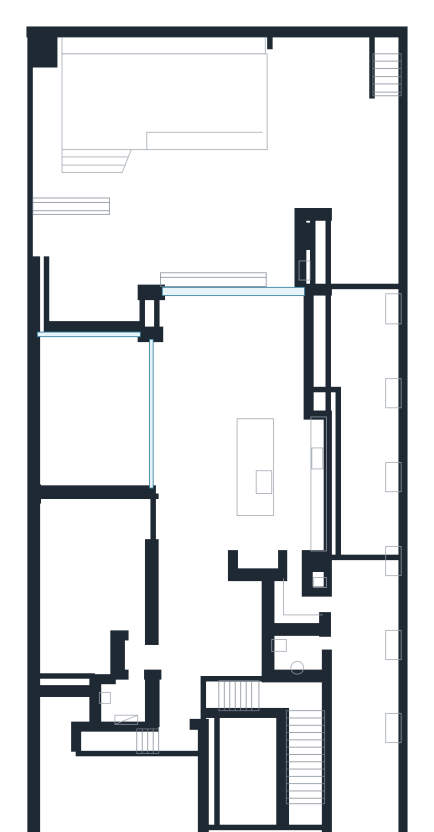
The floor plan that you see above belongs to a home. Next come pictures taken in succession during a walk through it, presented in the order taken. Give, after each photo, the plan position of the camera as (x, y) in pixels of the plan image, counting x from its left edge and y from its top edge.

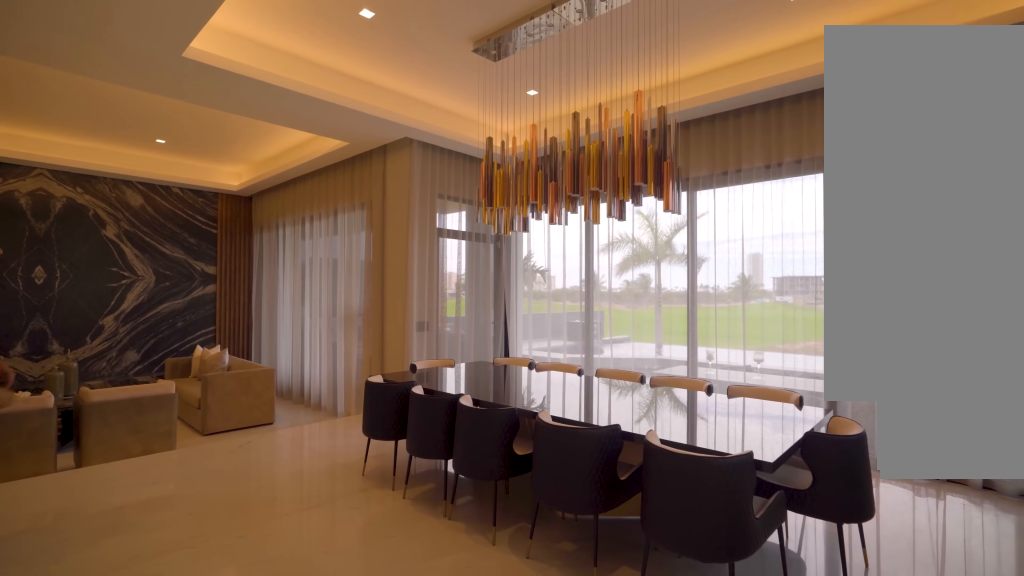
(257, 399)
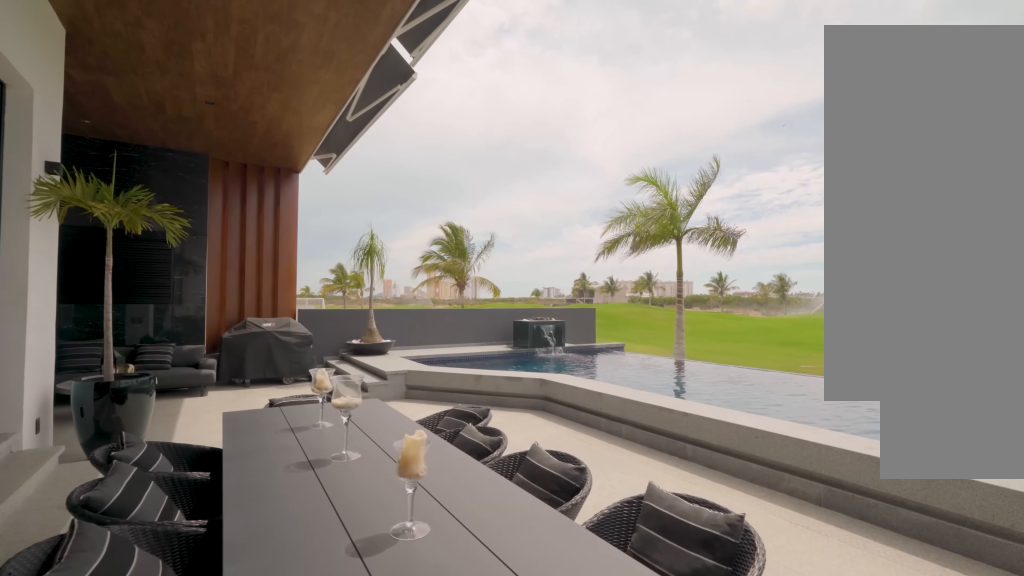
(280, 218)
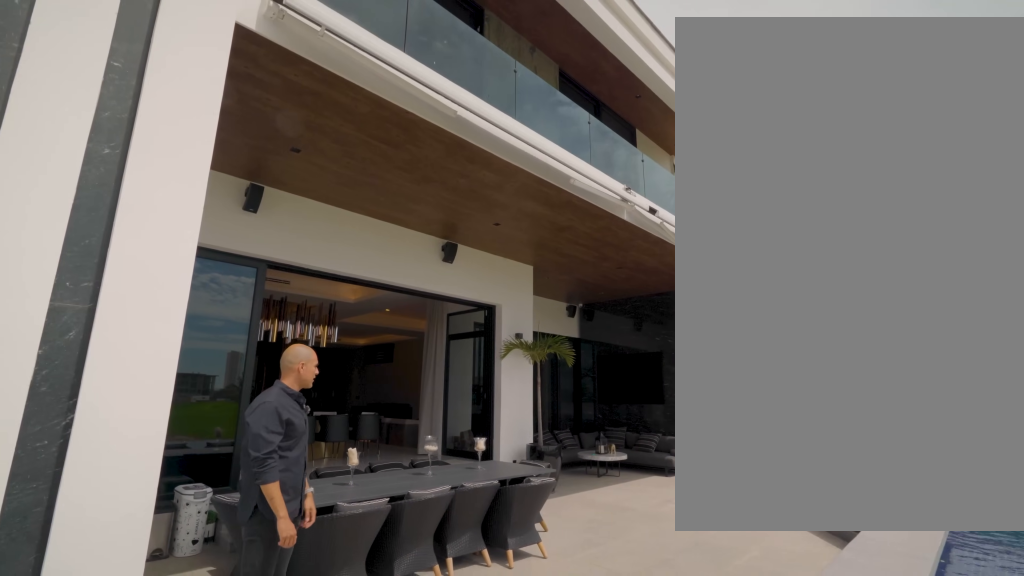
(300, 149)
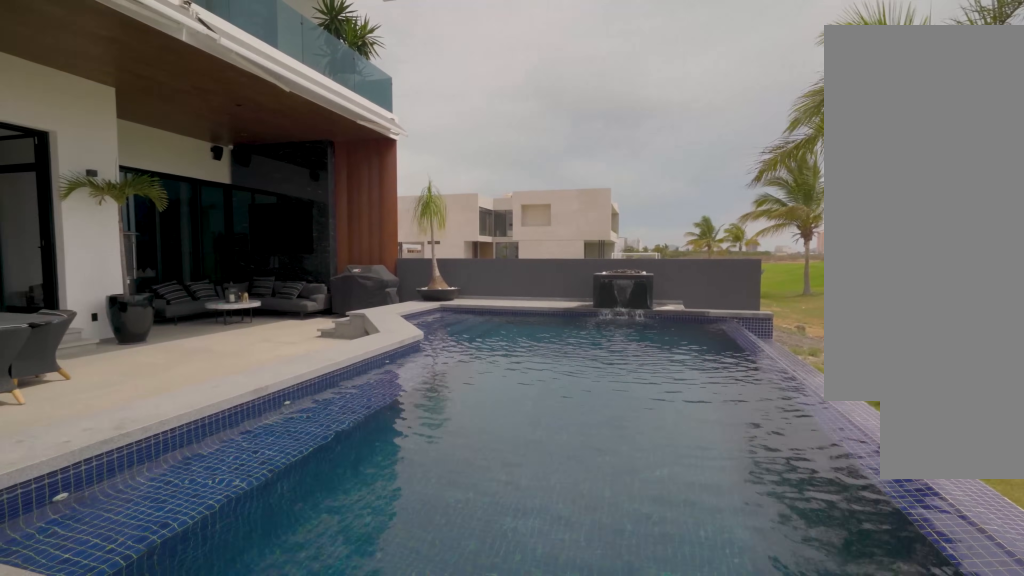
(300, 105)
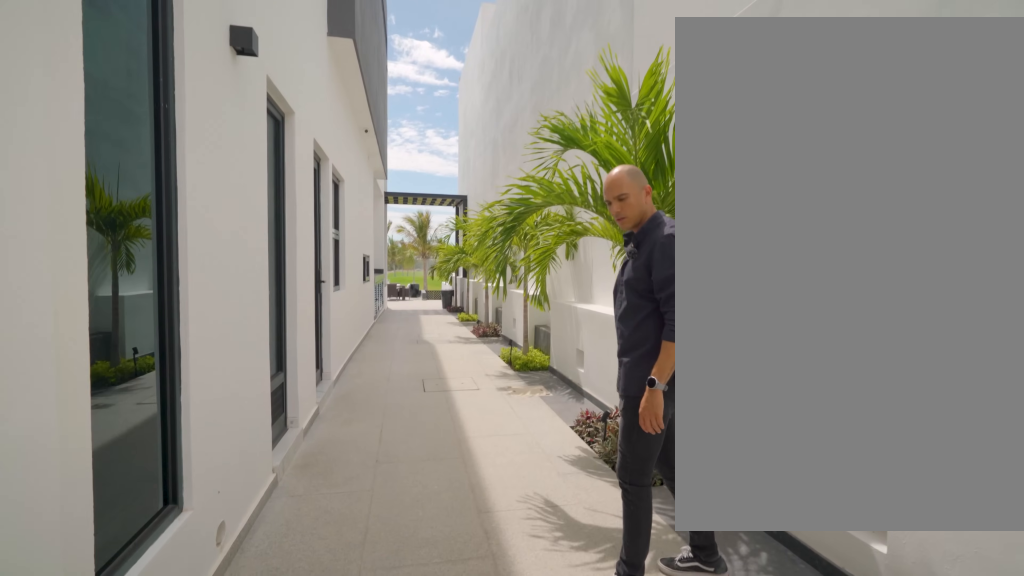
(359, 762)
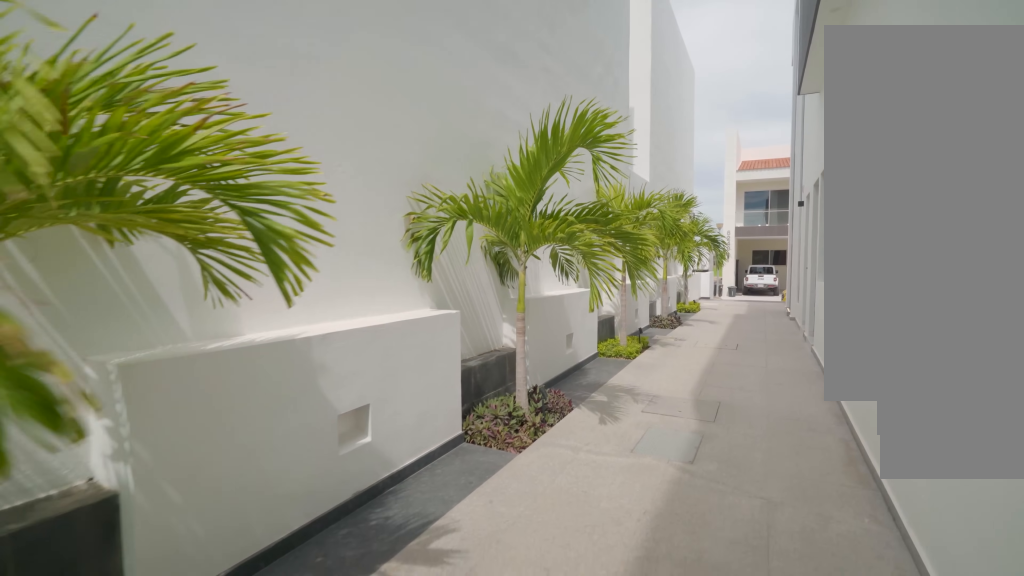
(362, 484)
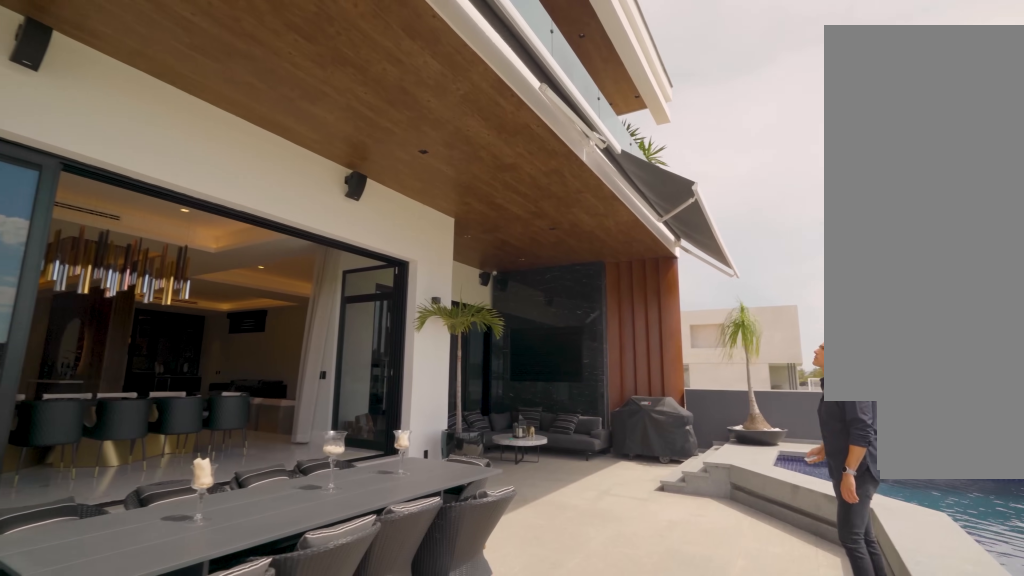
(283, 214)
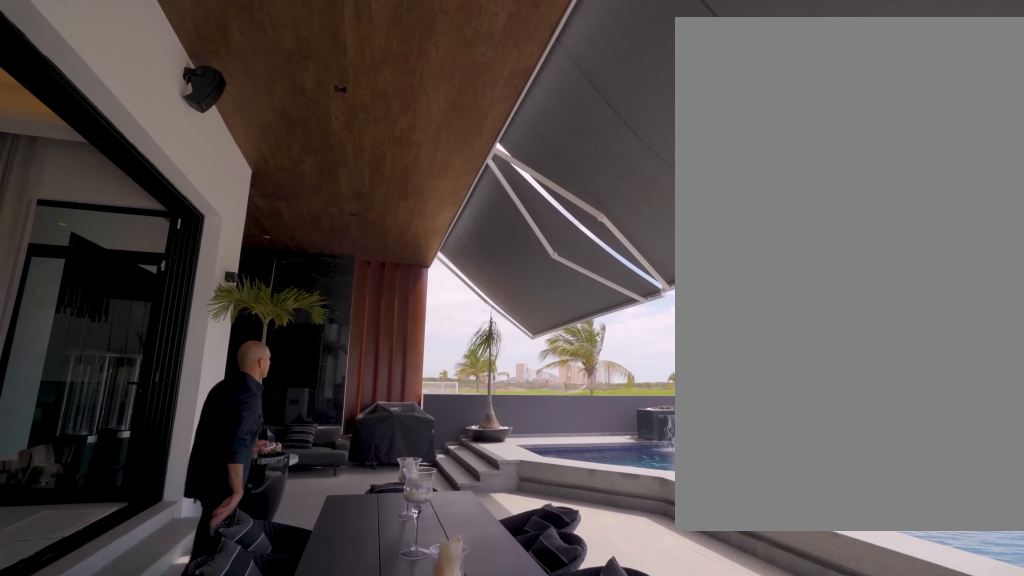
(290, 212)
